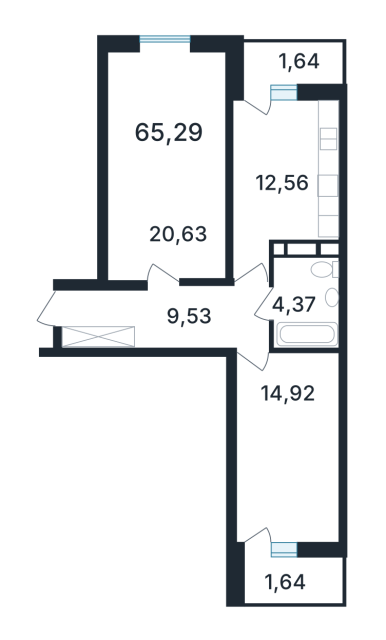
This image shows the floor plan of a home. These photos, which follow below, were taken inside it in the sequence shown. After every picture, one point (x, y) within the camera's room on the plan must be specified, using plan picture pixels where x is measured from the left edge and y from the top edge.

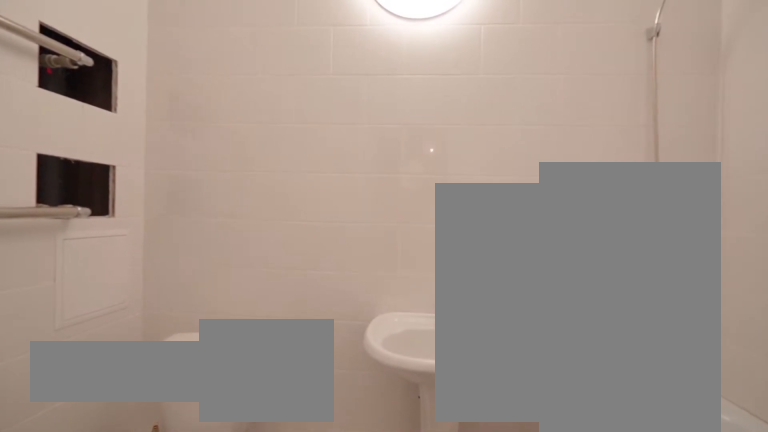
(307, 302)
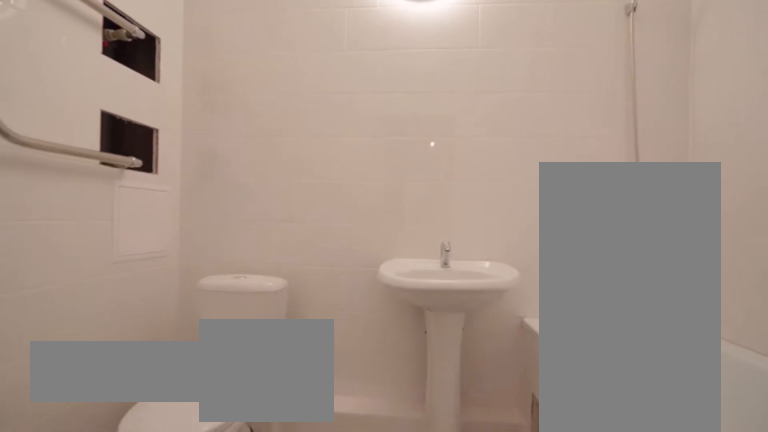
(307, 302)
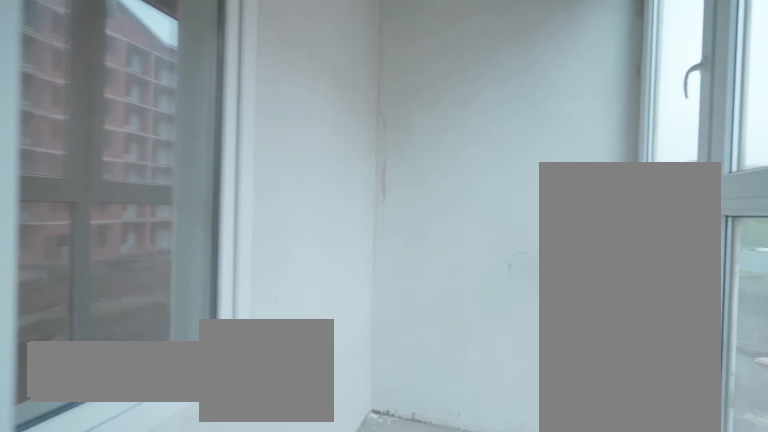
(292, 580)
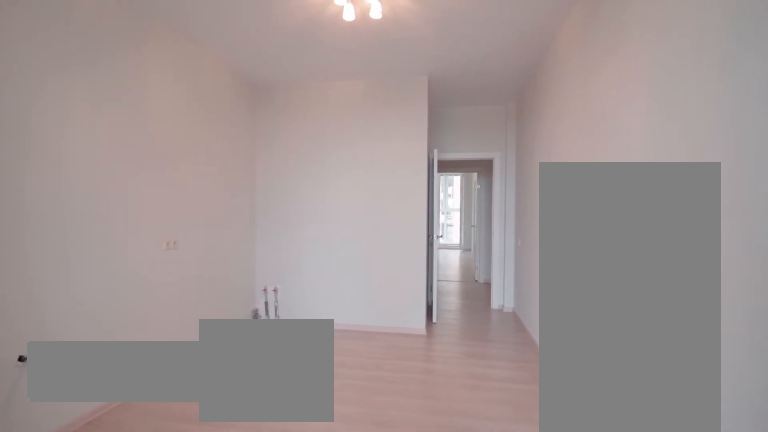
(281, 178)
